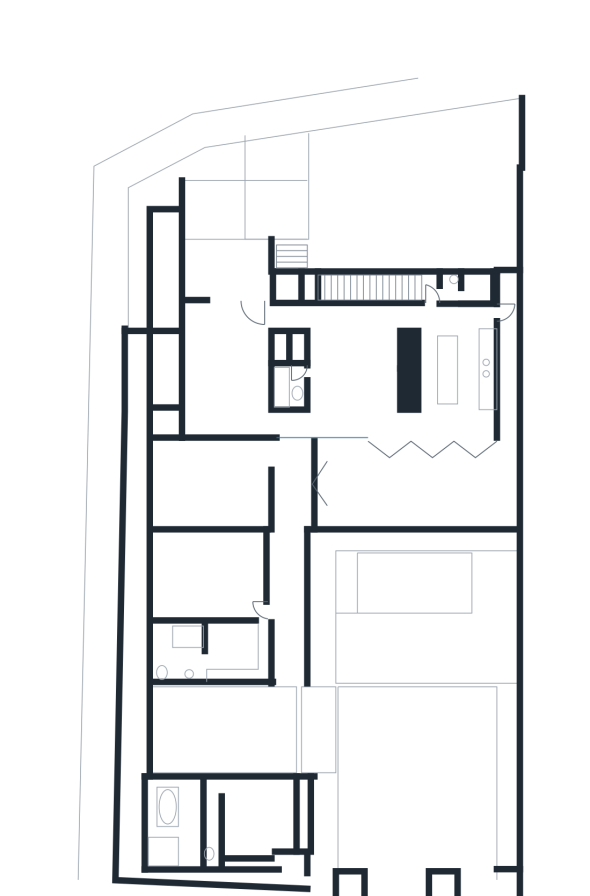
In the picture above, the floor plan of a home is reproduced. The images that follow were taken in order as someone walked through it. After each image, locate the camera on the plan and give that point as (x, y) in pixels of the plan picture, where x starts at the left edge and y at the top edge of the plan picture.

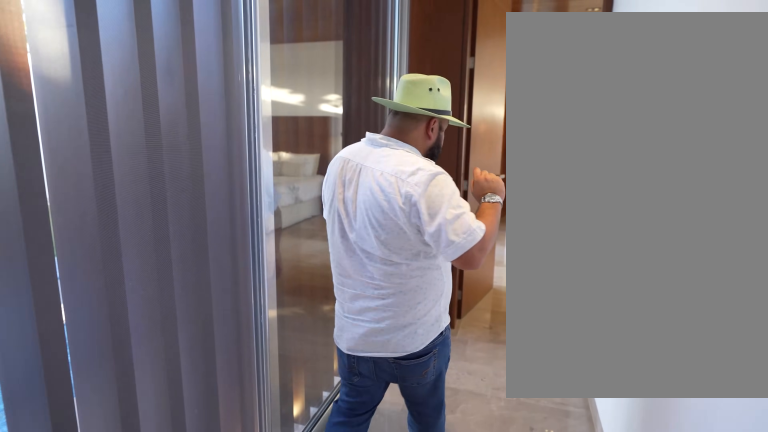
(286, 621)
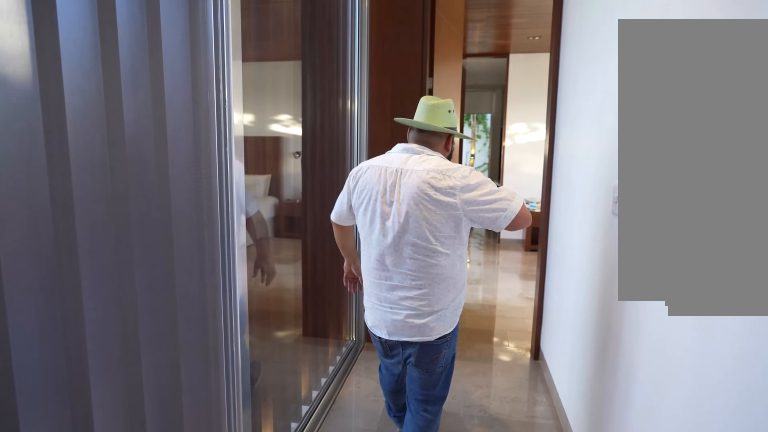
(288, 621)
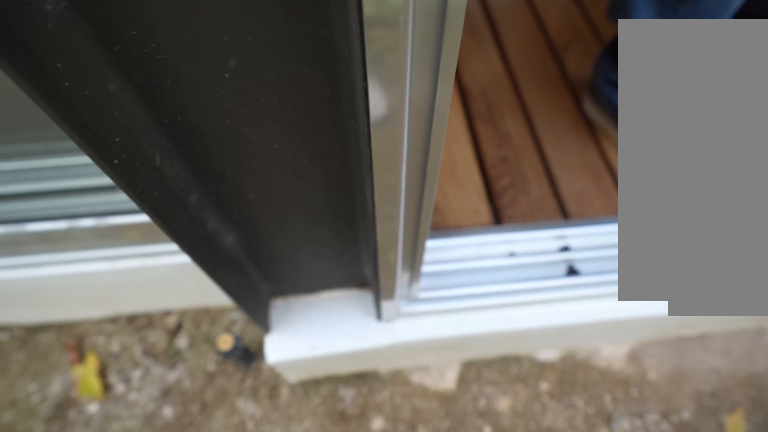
(134, 772)
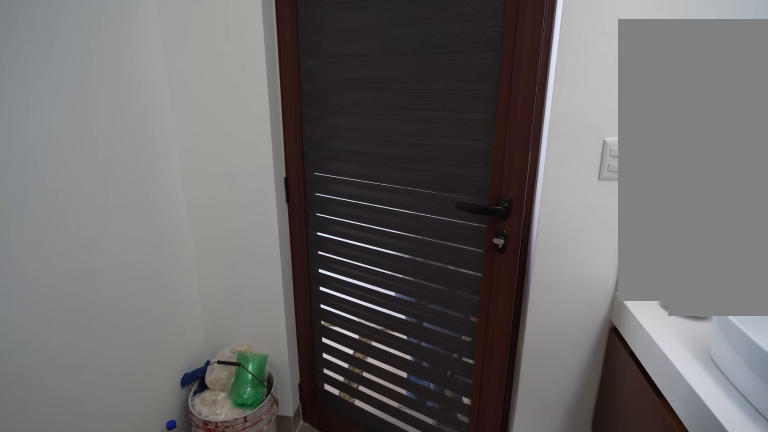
(466, 883)
